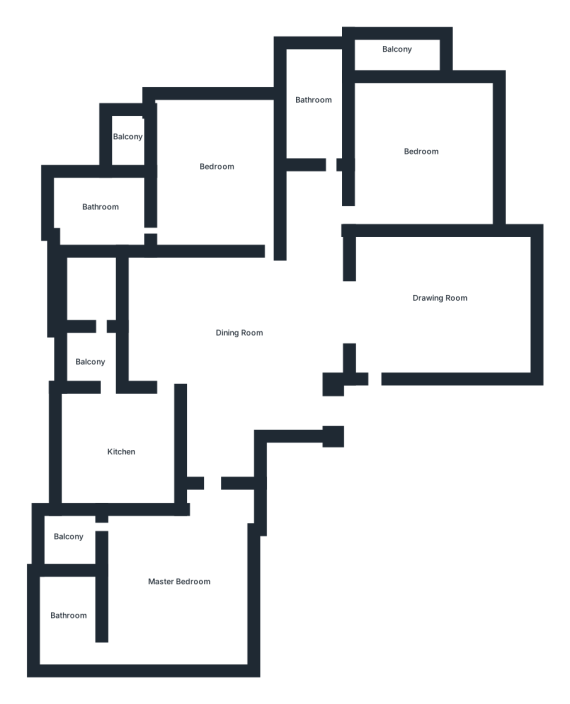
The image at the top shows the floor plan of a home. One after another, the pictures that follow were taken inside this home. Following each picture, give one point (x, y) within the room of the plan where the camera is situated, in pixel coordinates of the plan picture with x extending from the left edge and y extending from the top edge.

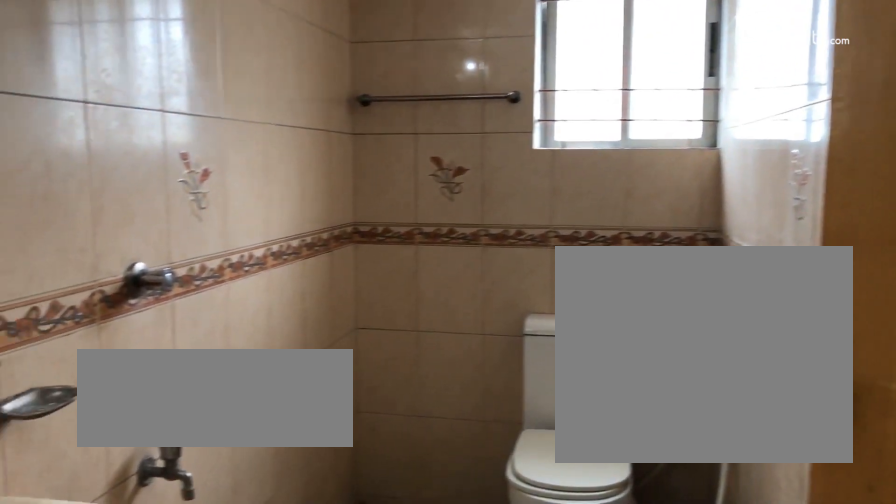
(319, 108)
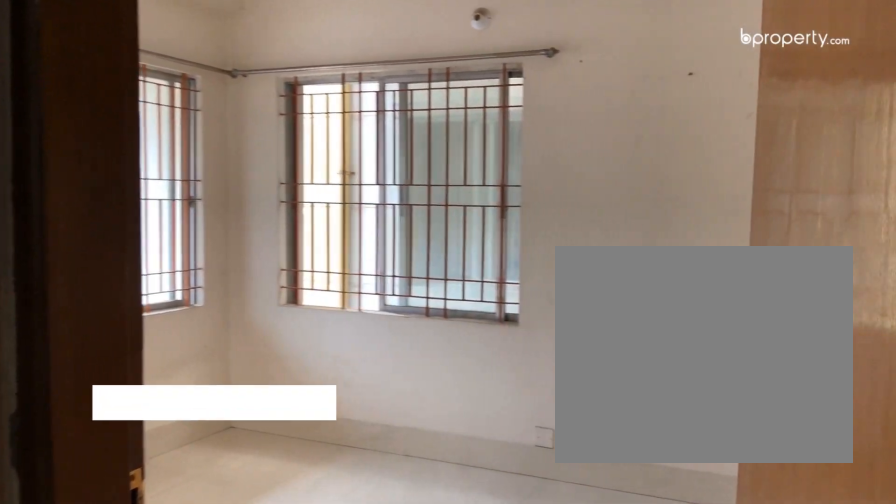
(420, 156)
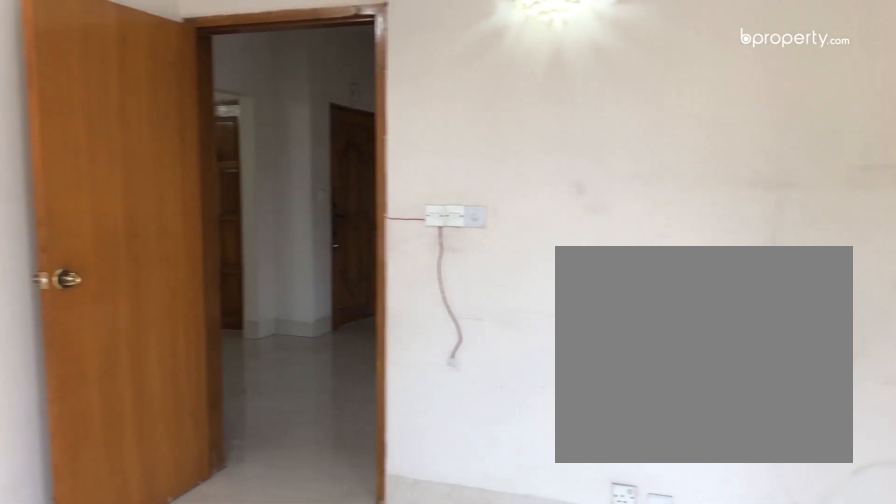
(219, 177)
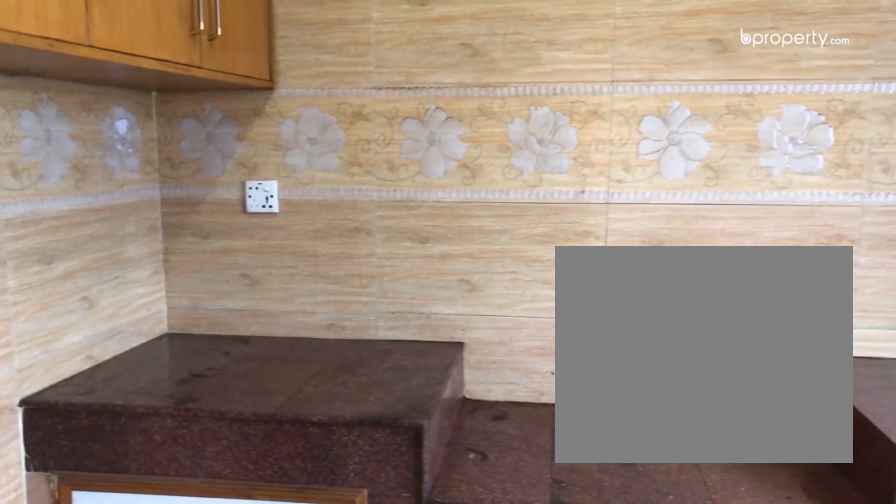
(117, 455)
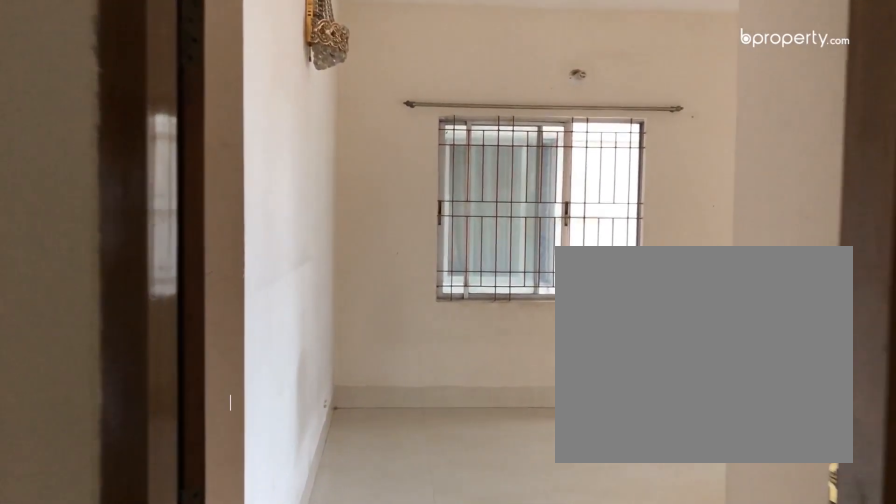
(178, 581)
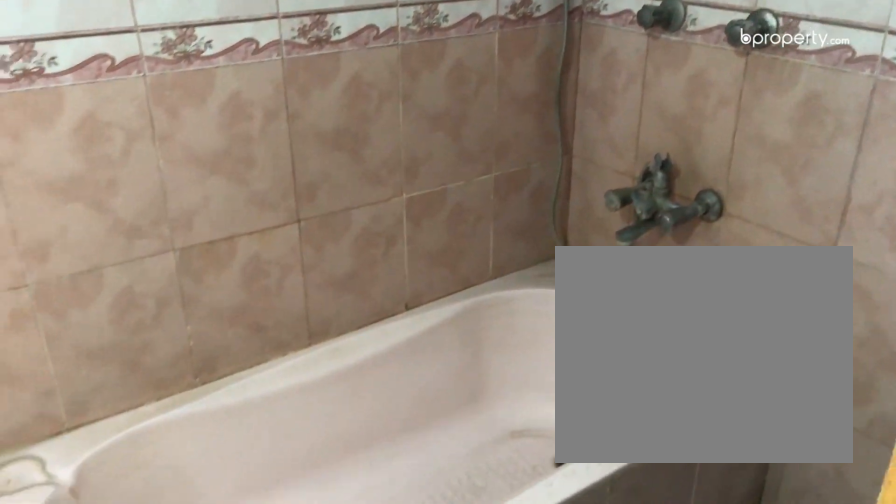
(70, 625)
